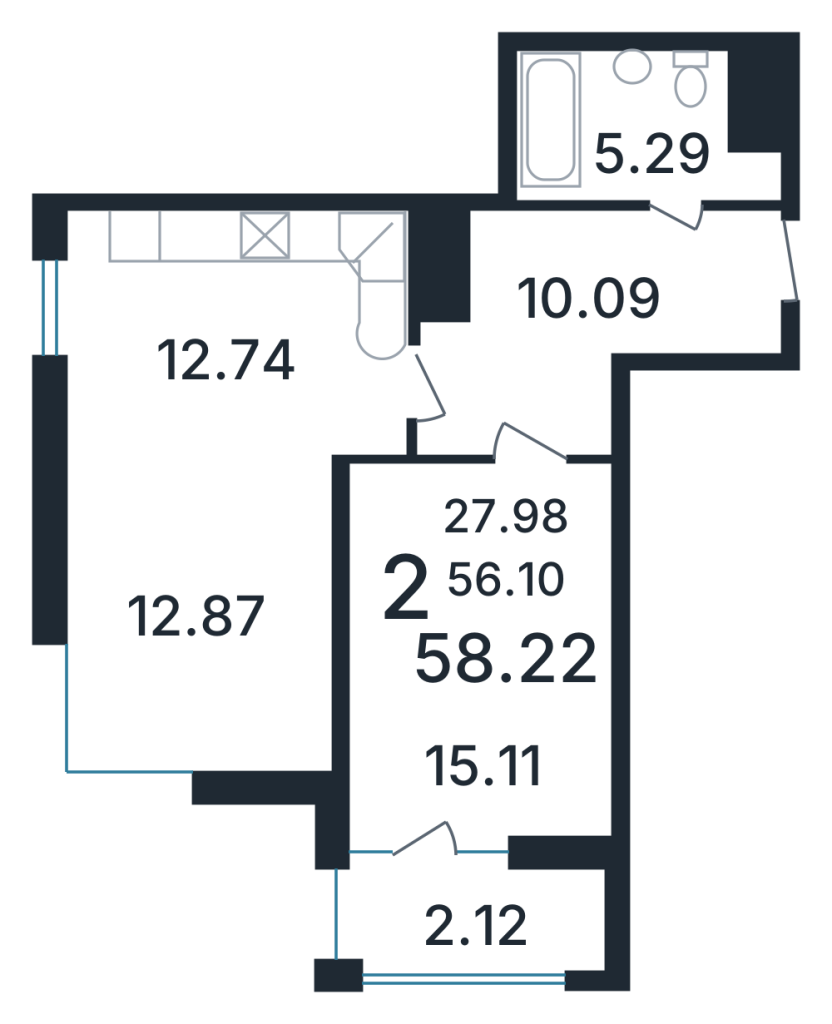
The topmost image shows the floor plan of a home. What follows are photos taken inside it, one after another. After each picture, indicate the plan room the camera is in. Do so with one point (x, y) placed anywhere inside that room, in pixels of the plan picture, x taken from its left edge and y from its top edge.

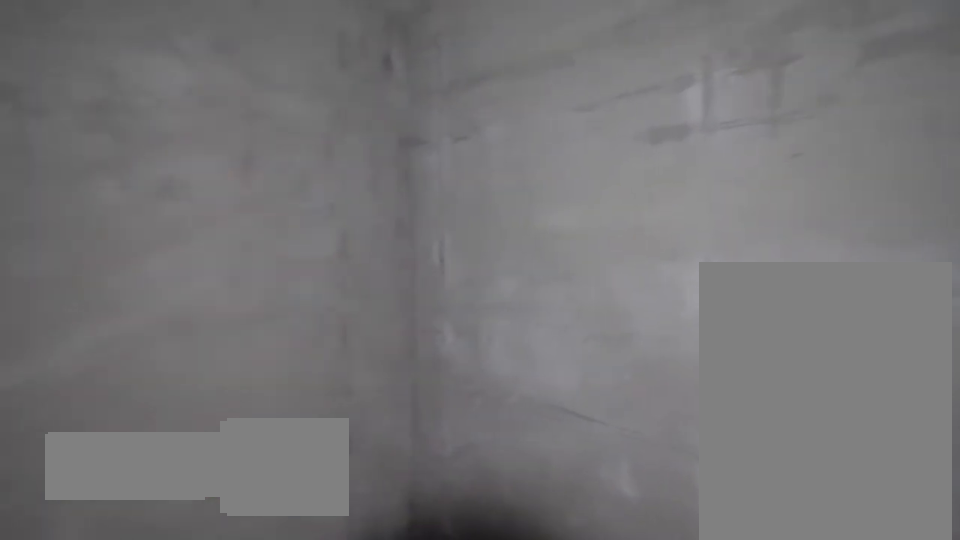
(631, 129)
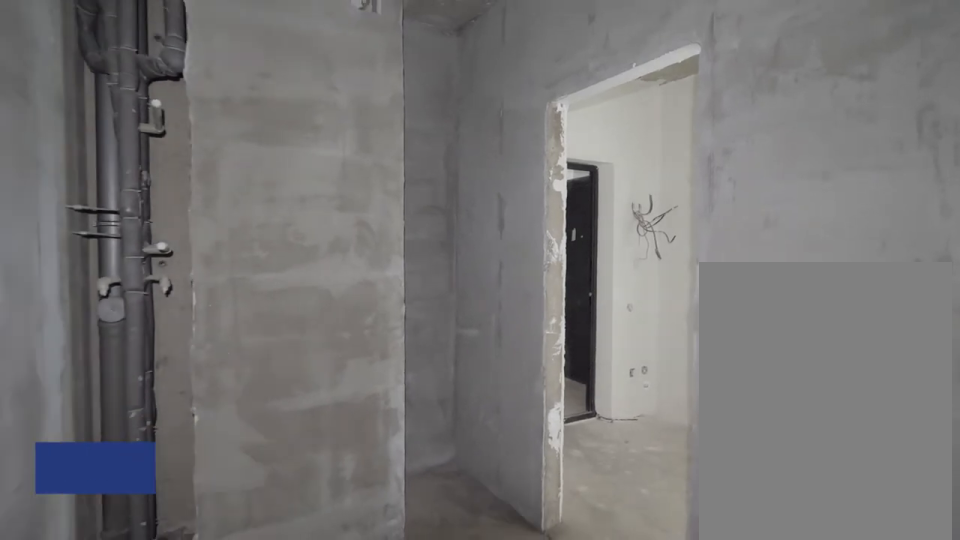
(631, 129)
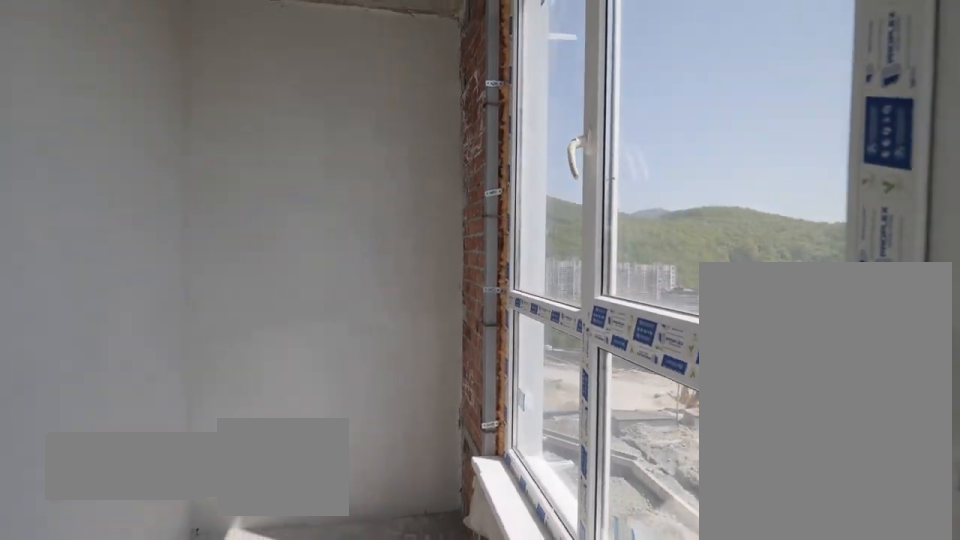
(474, 921)
